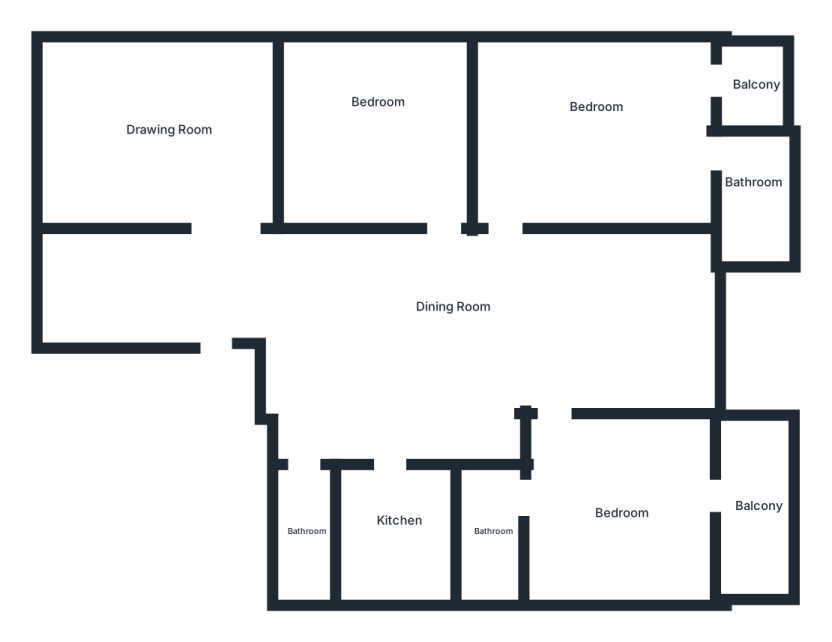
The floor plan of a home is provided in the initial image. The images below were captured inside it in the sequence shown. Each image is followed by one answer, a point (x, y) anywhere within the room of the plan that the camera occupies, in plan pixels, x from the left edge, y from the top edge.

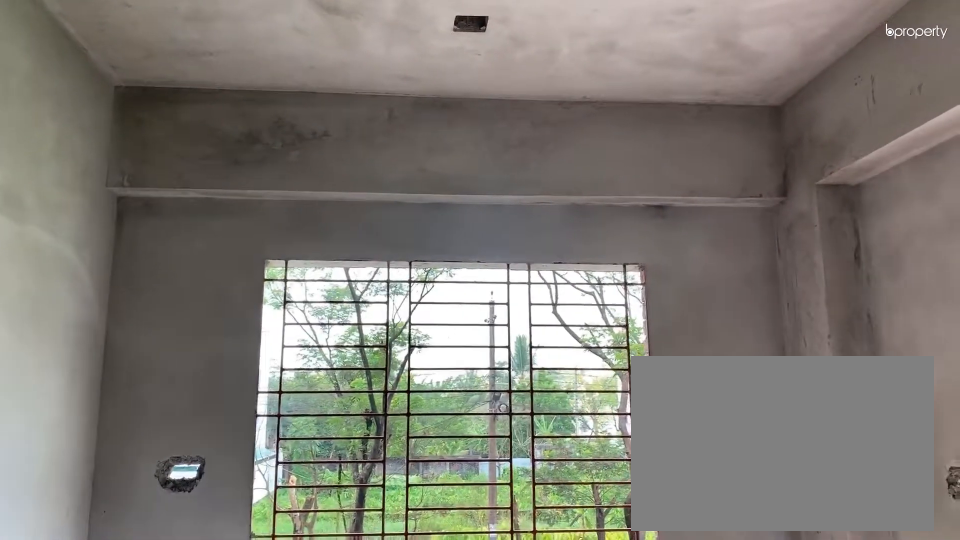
(175, 118)
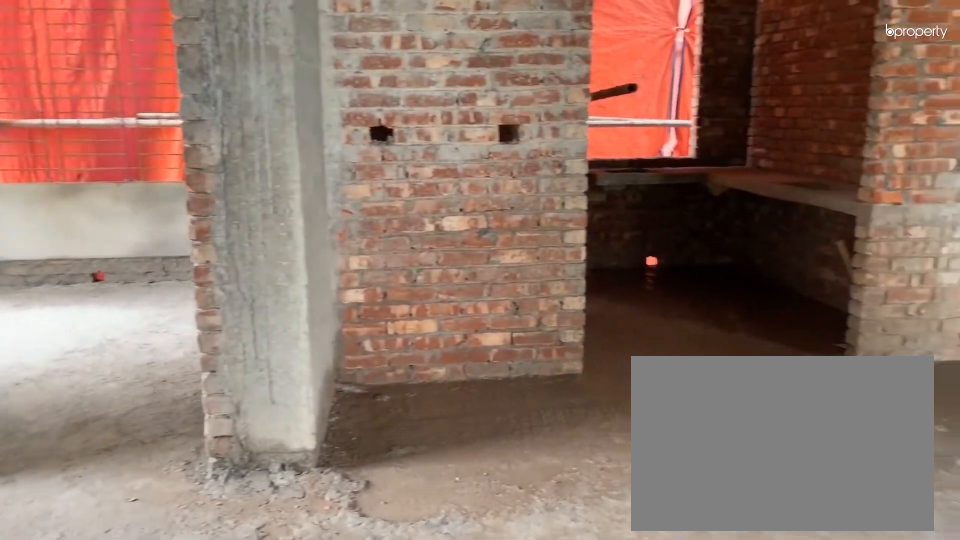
(474, 343)
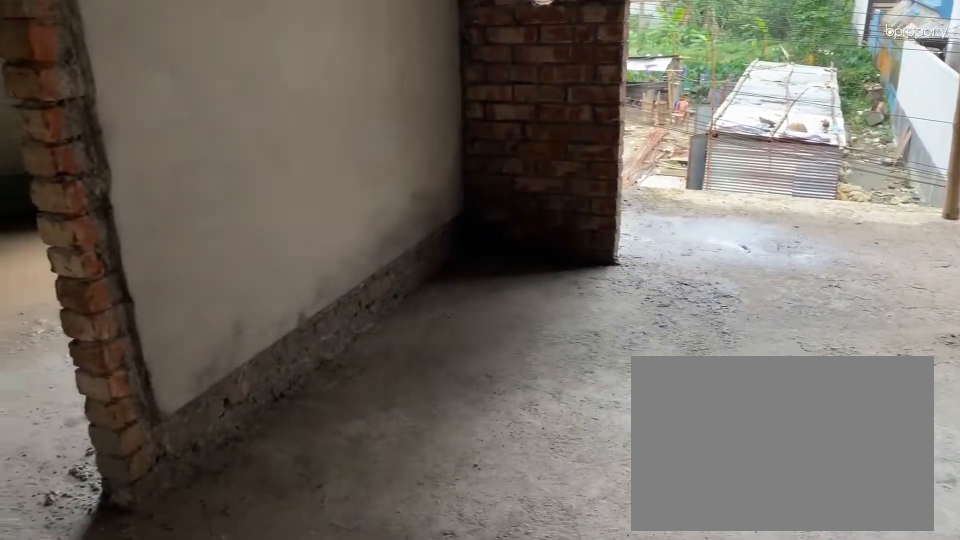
(621, 506)
